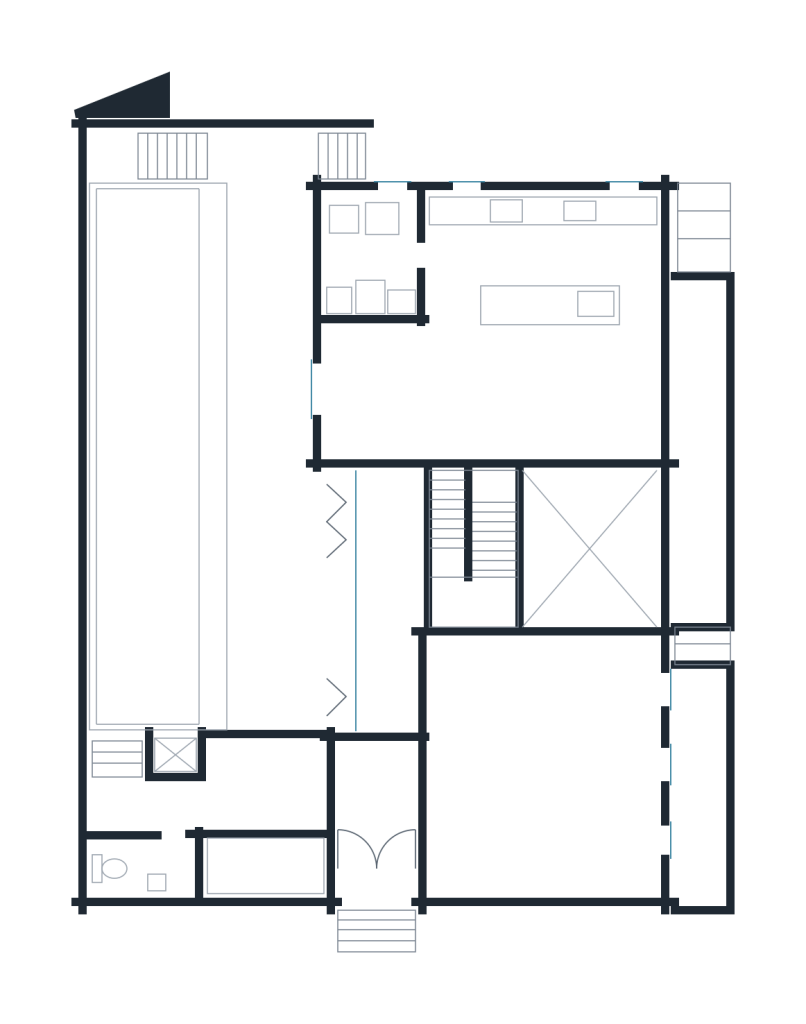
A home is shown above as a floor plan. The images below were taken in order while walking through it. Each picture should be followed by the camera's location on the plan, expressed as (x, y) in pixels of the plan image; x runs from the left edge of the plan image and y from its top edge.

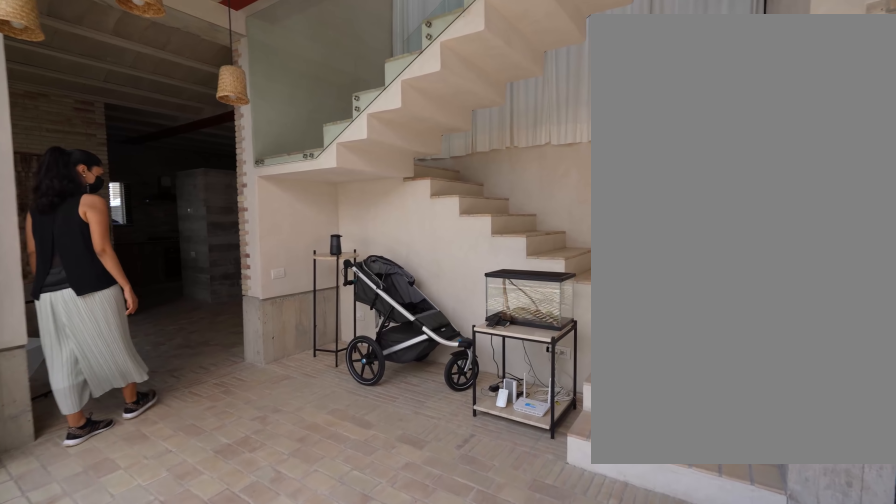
(302, 625)
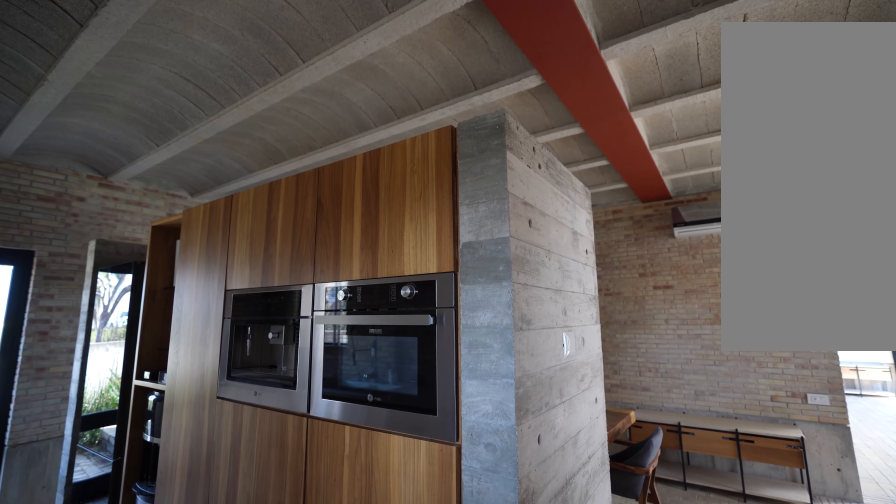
(453, 254)
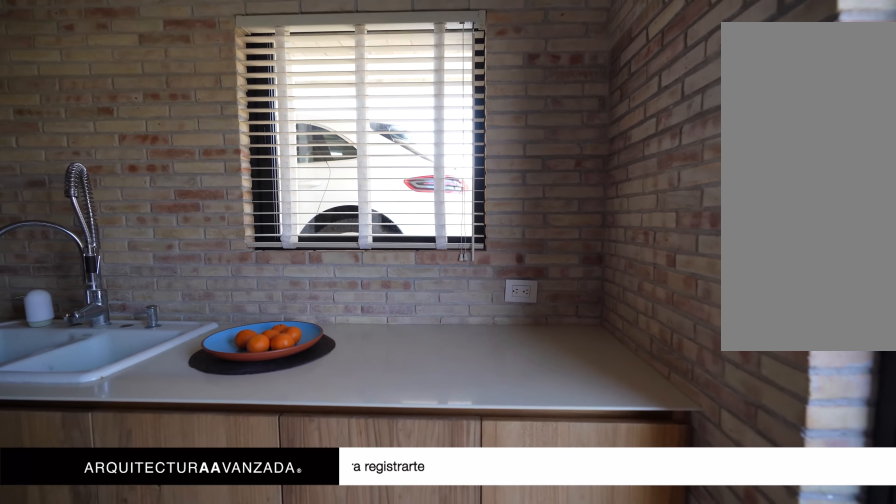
(566, 256)
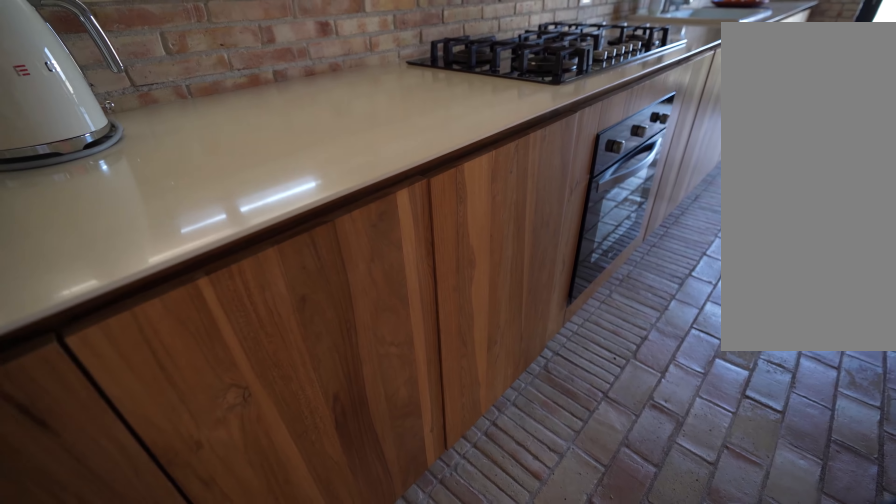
(457, 254)
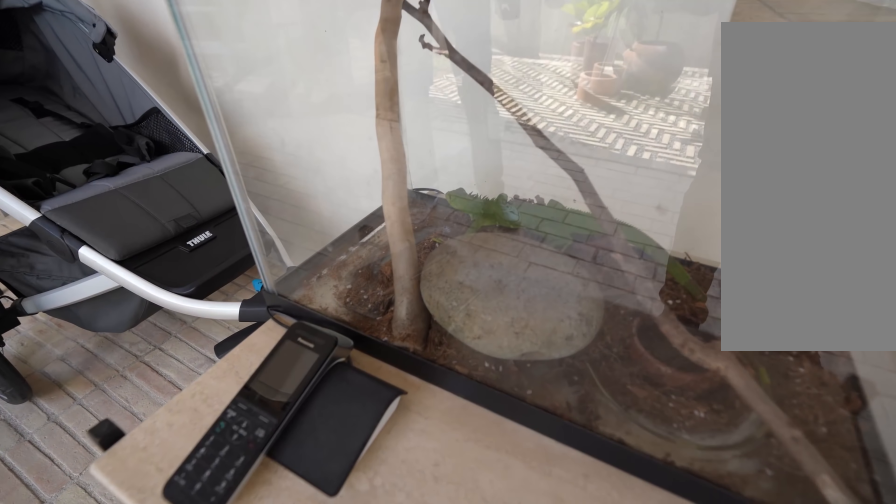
(394, 557)
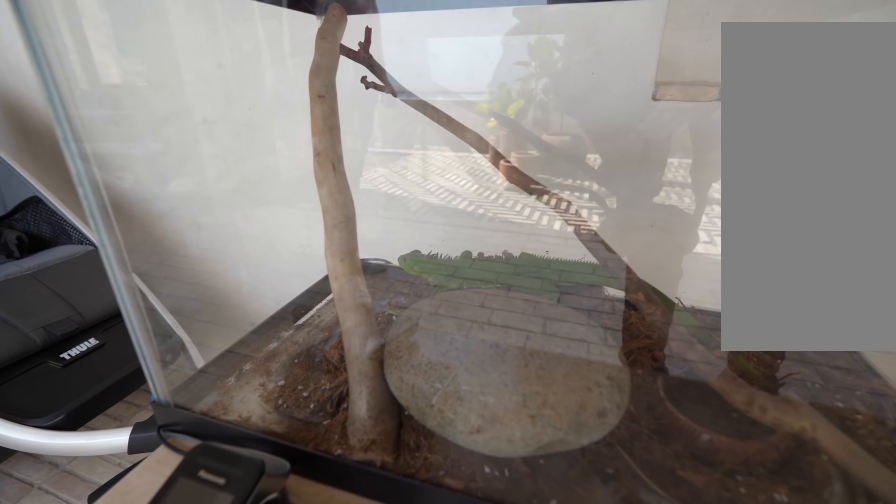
(394, 558)
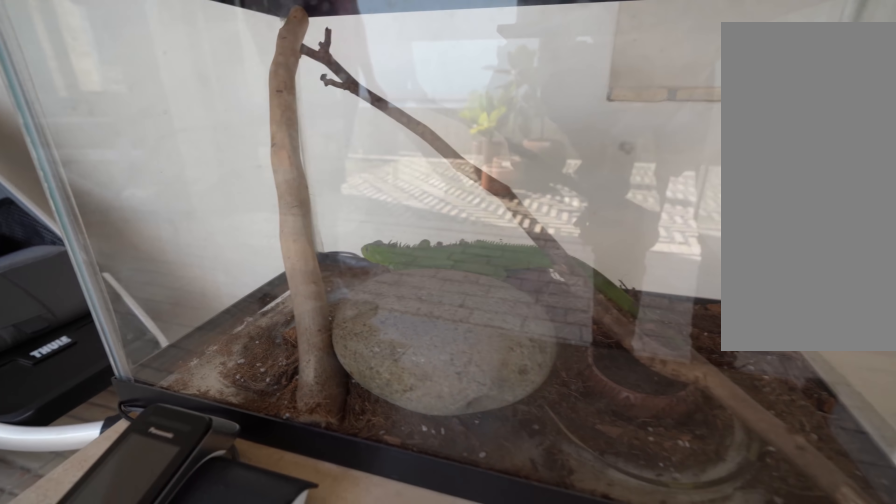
(394, 558)
